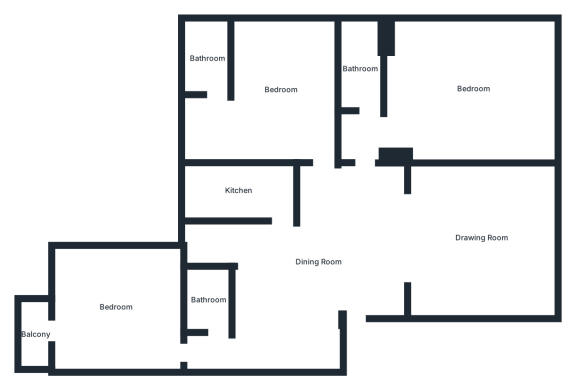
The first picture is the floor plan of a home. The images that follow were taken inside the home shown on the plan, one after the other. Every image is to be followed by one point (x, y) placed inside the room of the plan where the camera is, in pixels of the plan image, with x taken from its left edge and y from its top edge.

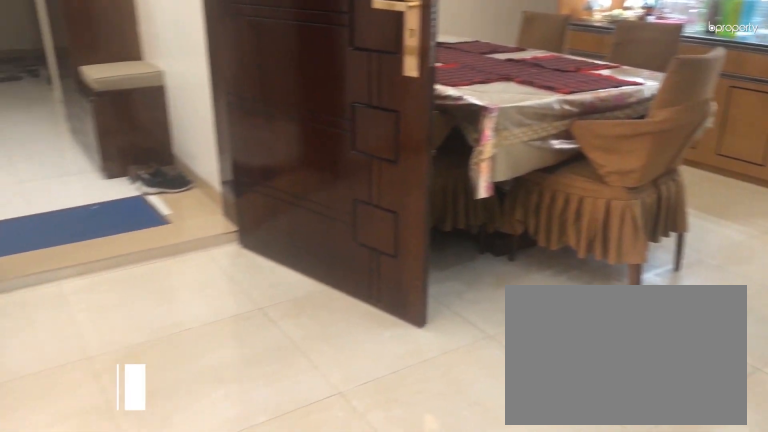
(318, 262)
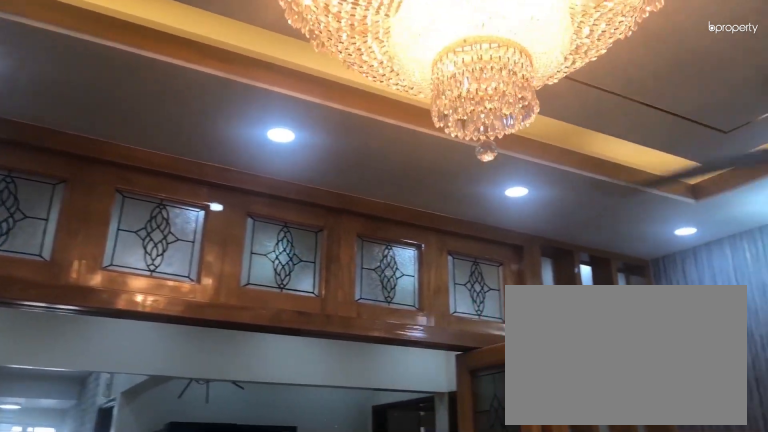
(481, 237)
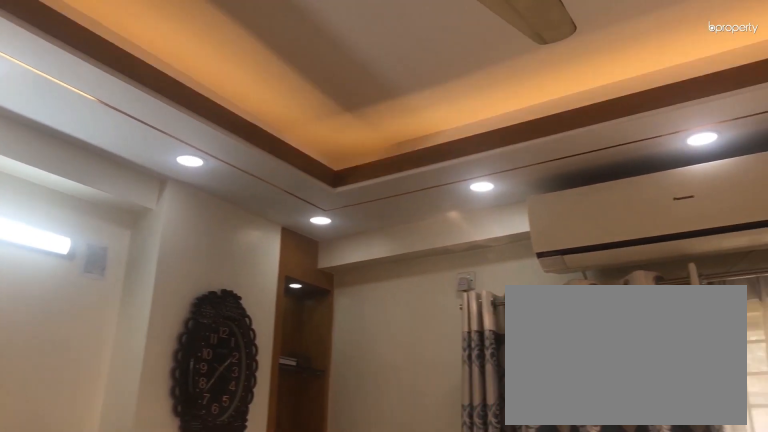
(476, 87)
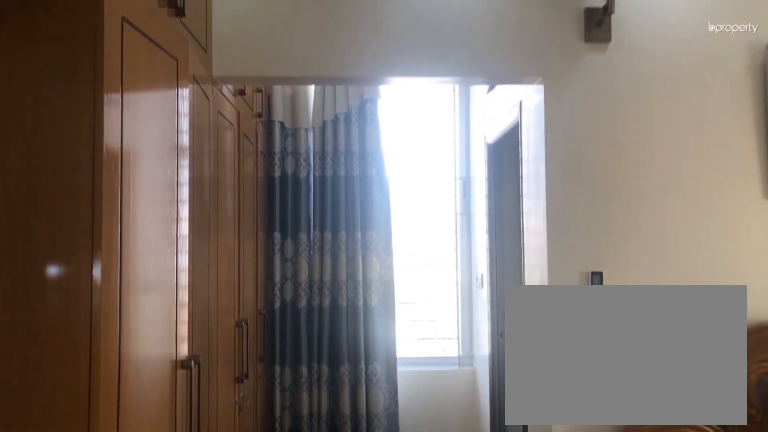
(281, 90)
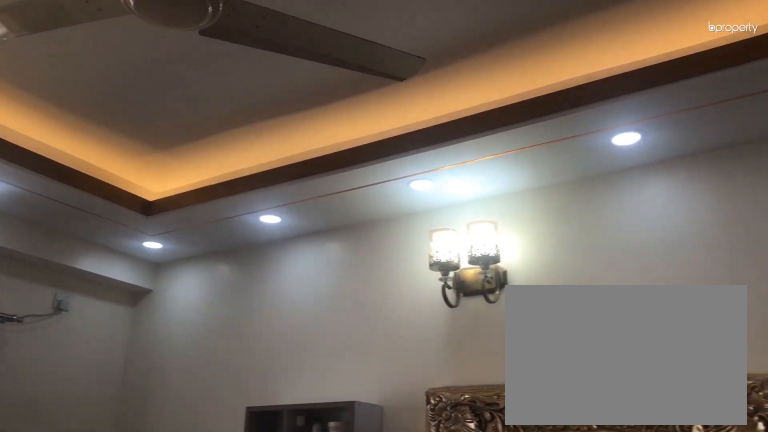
(281, 90)
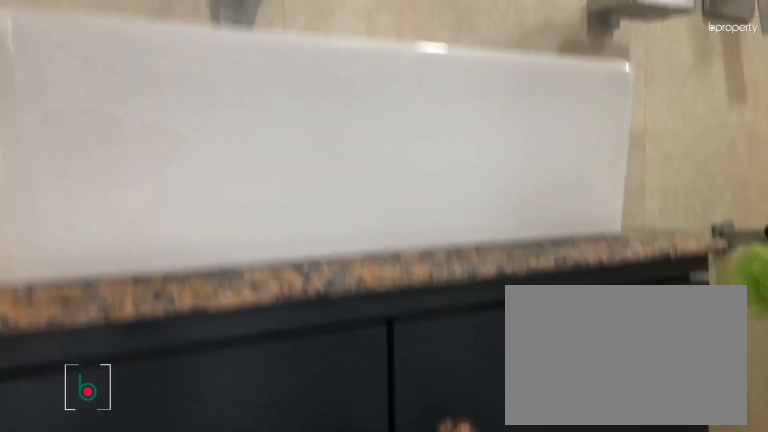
(207, 58)
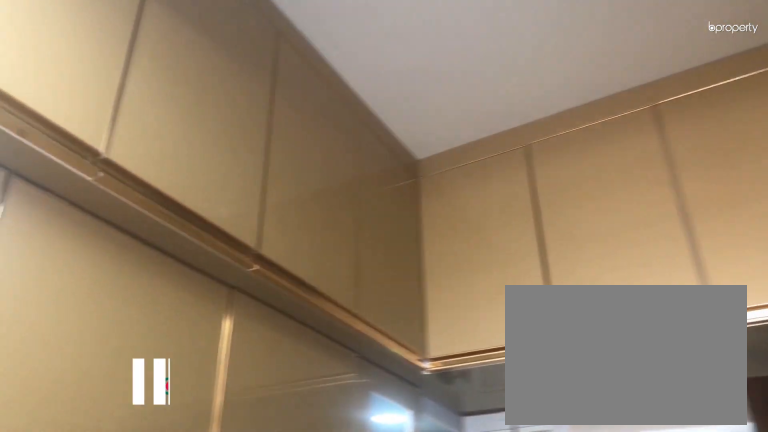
(236, 191)
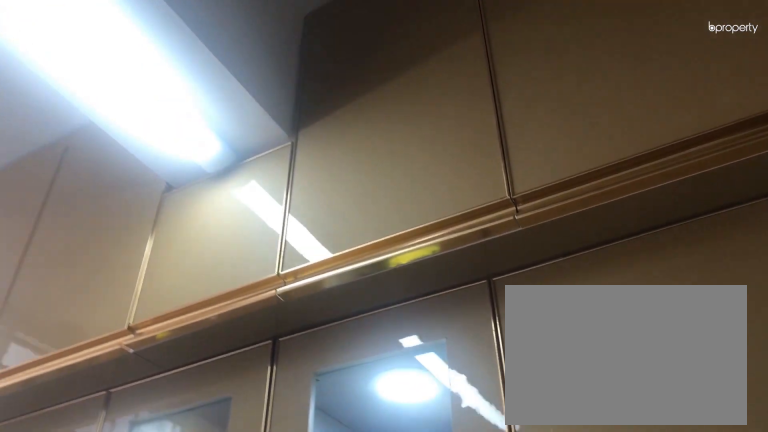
(236, 191)
